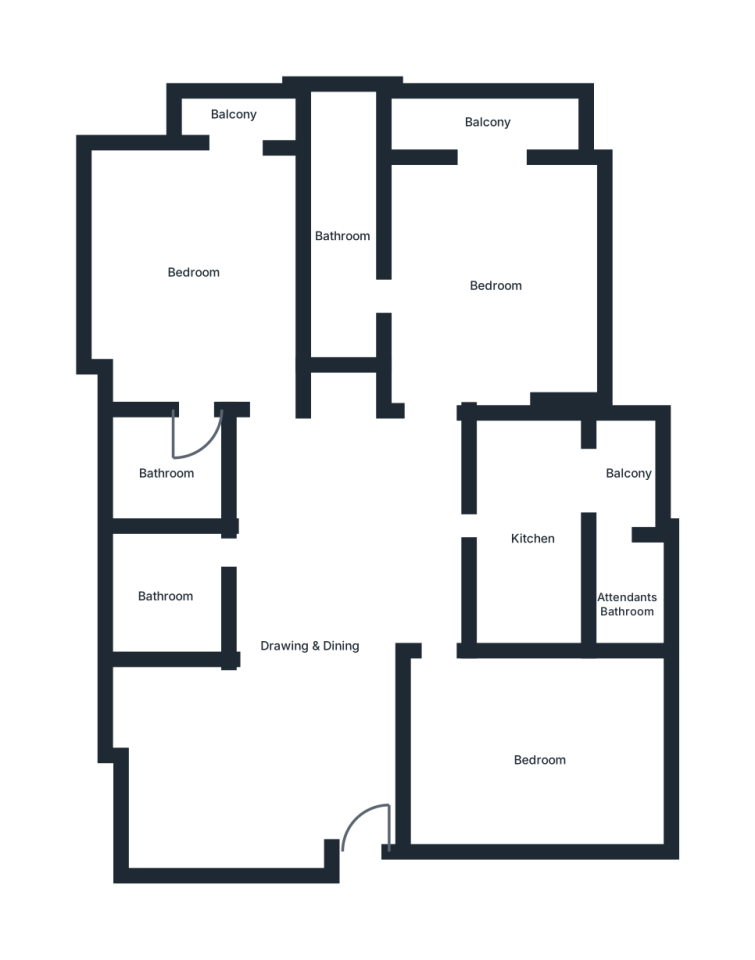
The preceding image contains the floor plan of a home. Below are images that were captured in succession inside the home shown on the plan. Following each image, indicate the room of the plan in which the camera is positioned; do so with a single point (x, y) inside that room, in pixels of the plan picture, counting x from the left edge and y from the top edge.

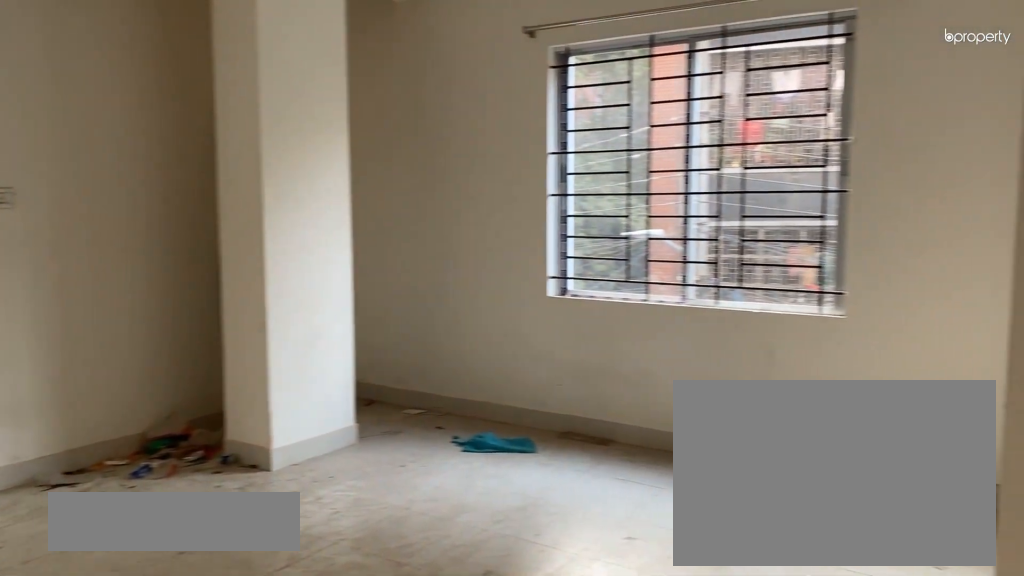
(493, 287)
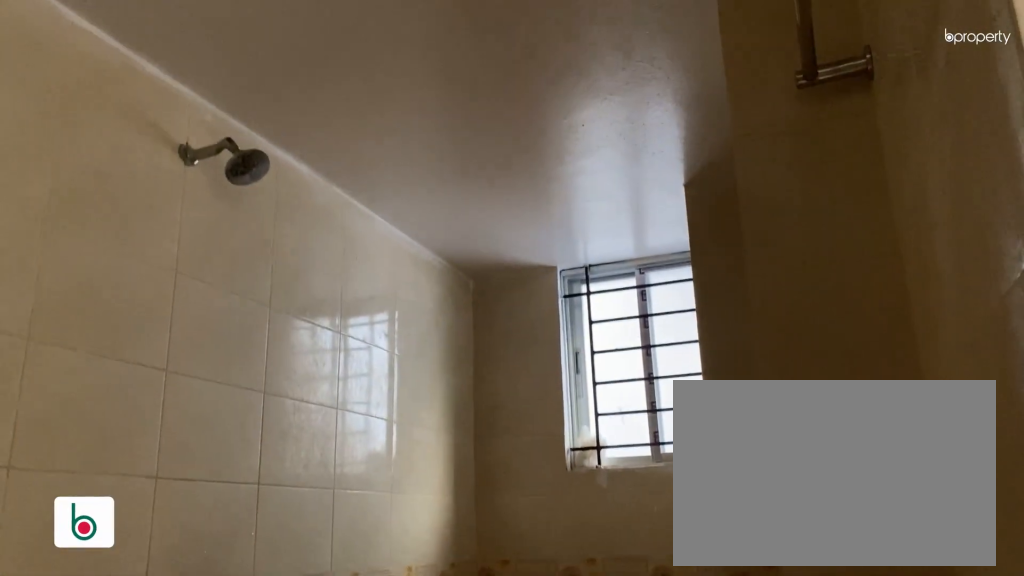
(339, 236)
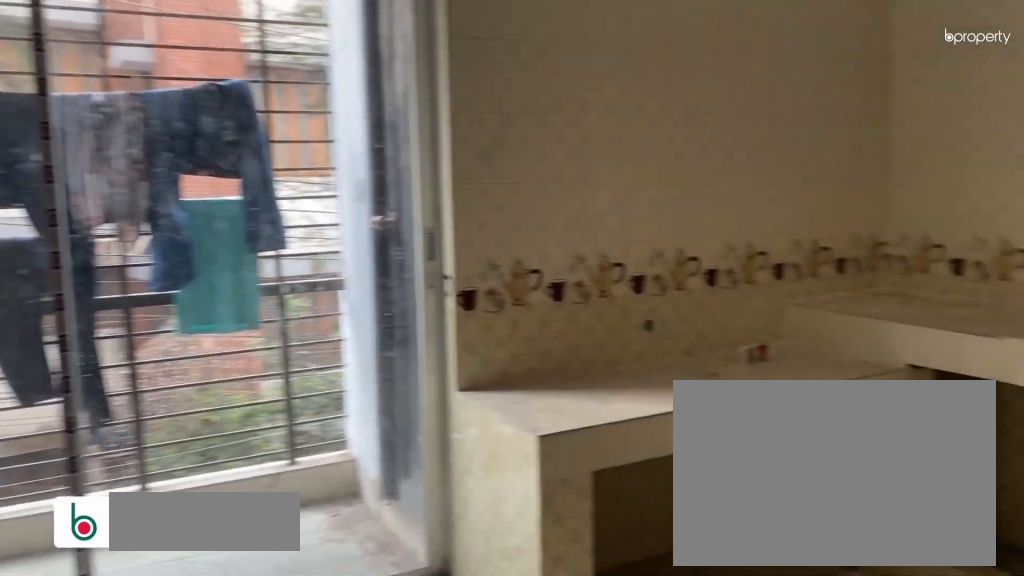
(533, 538)
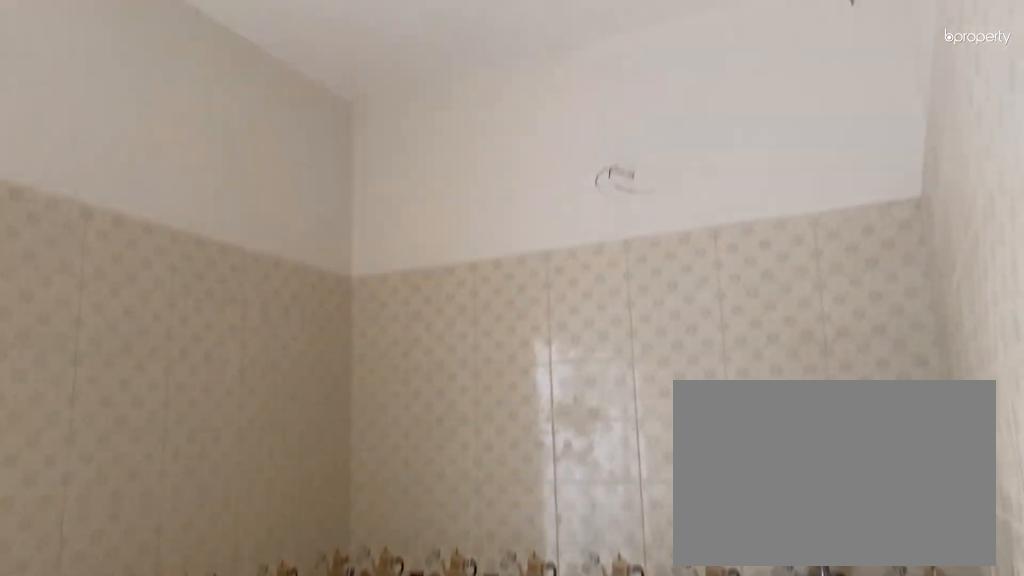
(533, 538)
